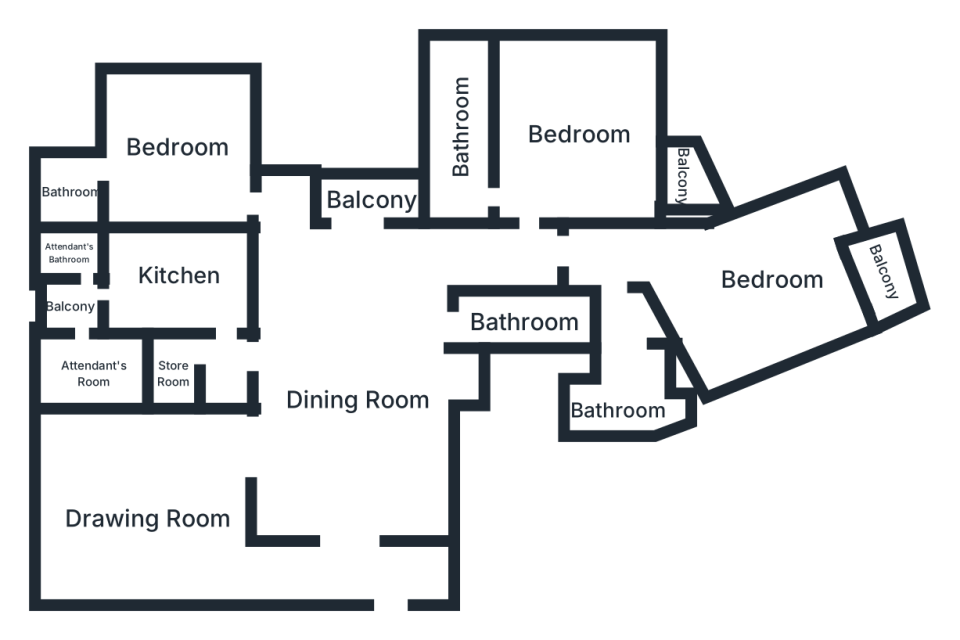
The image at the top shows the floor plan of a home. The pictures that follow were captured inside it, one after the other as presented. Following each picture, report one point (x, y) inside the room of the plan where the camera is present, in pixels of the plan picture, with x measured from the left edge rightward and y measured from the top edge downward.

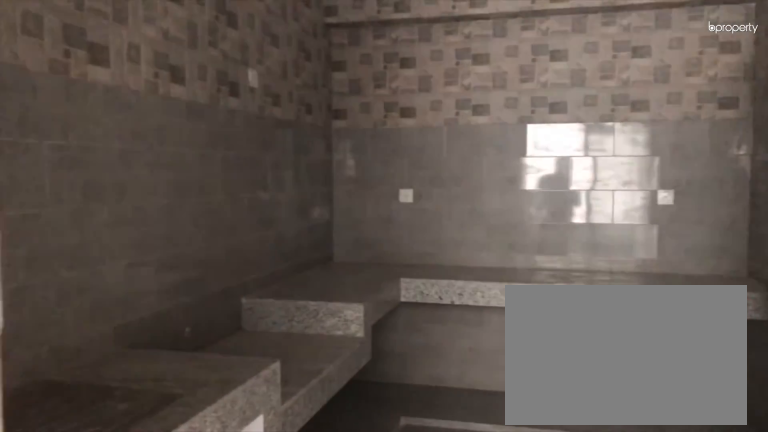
(178, 279)
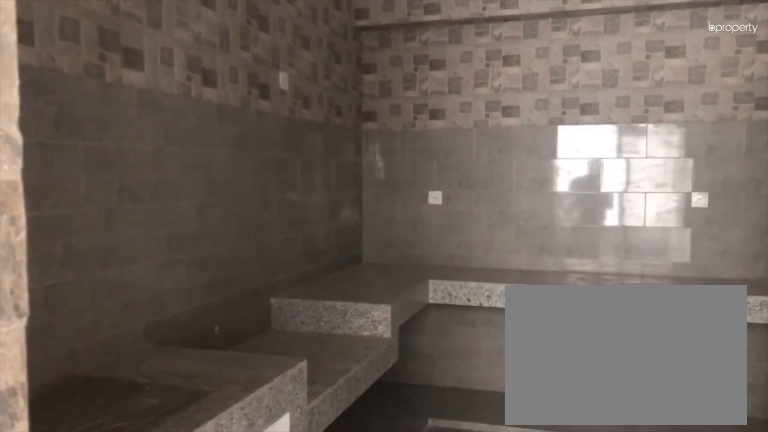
(178, 279)
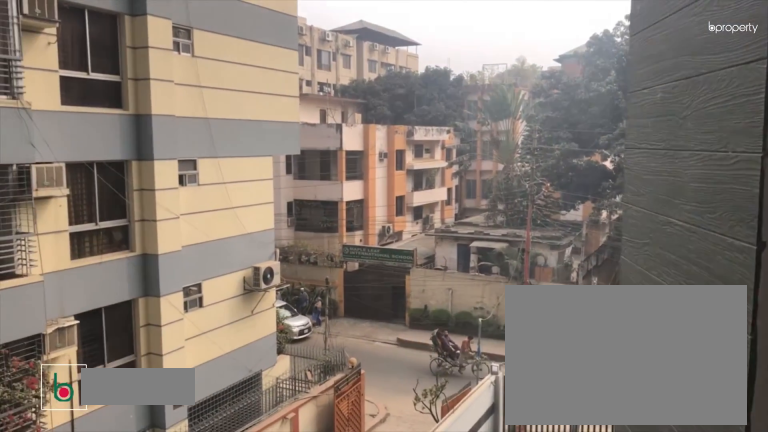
(681, 172)
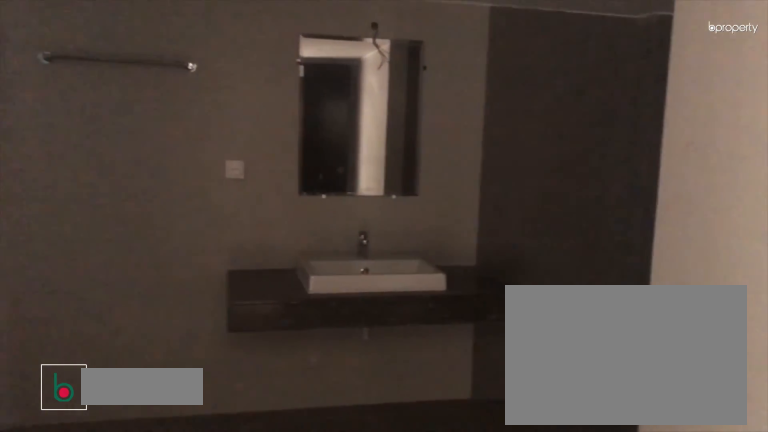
(630, 394)
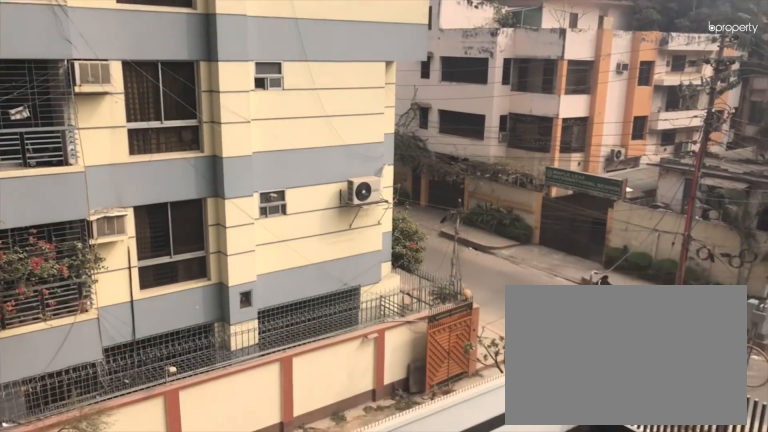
(888, 277)
